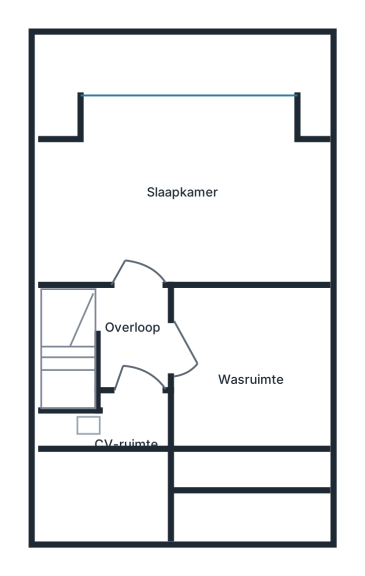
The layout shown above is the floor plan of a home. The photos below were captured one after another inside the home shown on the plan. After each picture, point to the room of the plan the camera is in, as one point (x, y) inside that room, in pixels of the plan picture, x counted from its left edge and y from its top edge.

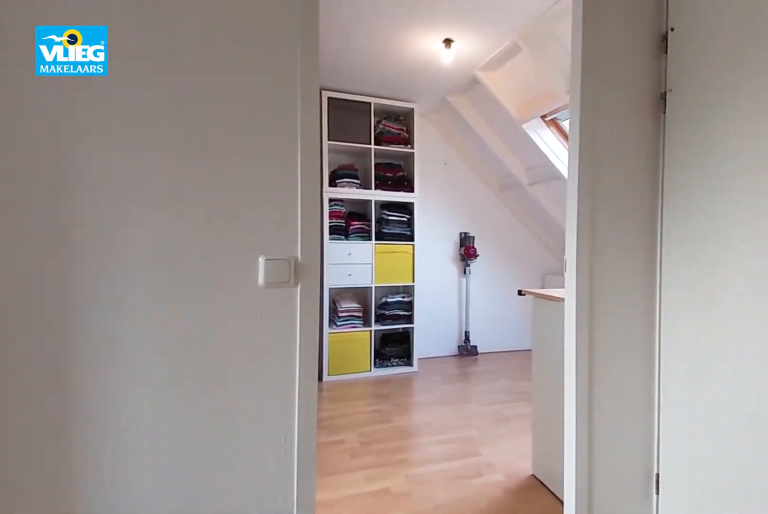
(132, 338)
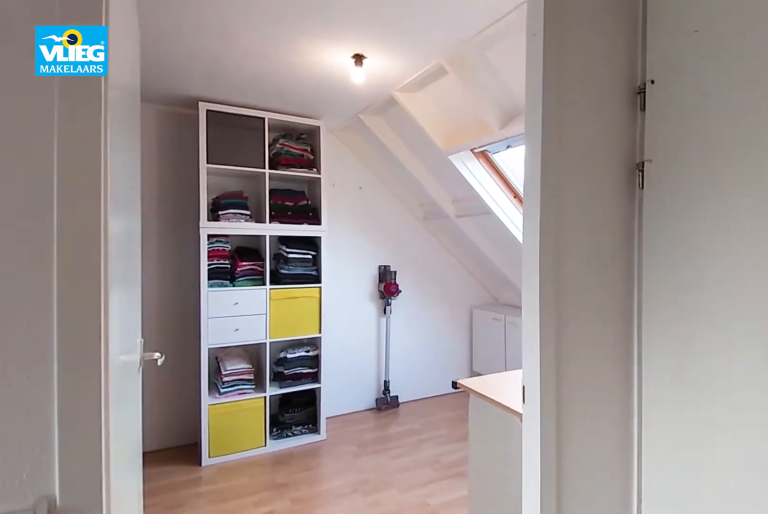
(132, 338)
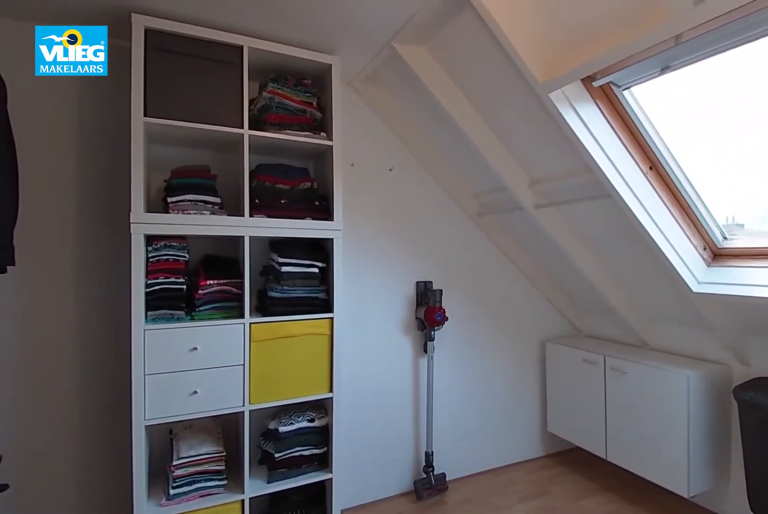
(248, 373)
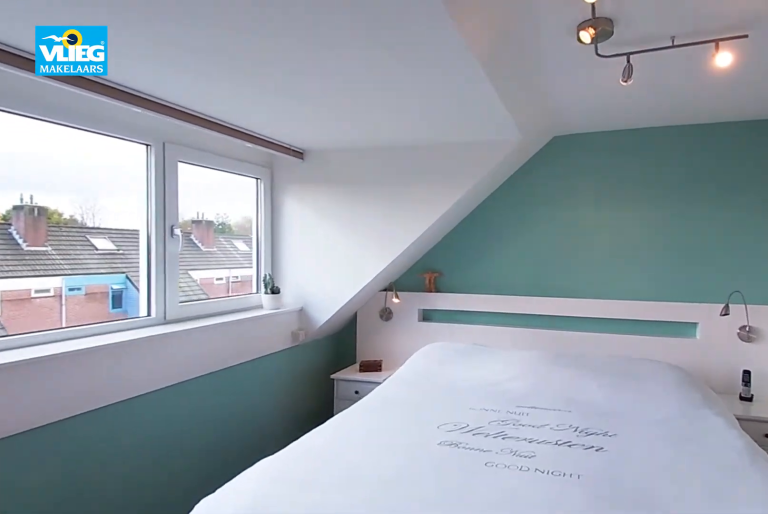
(108, 201)
